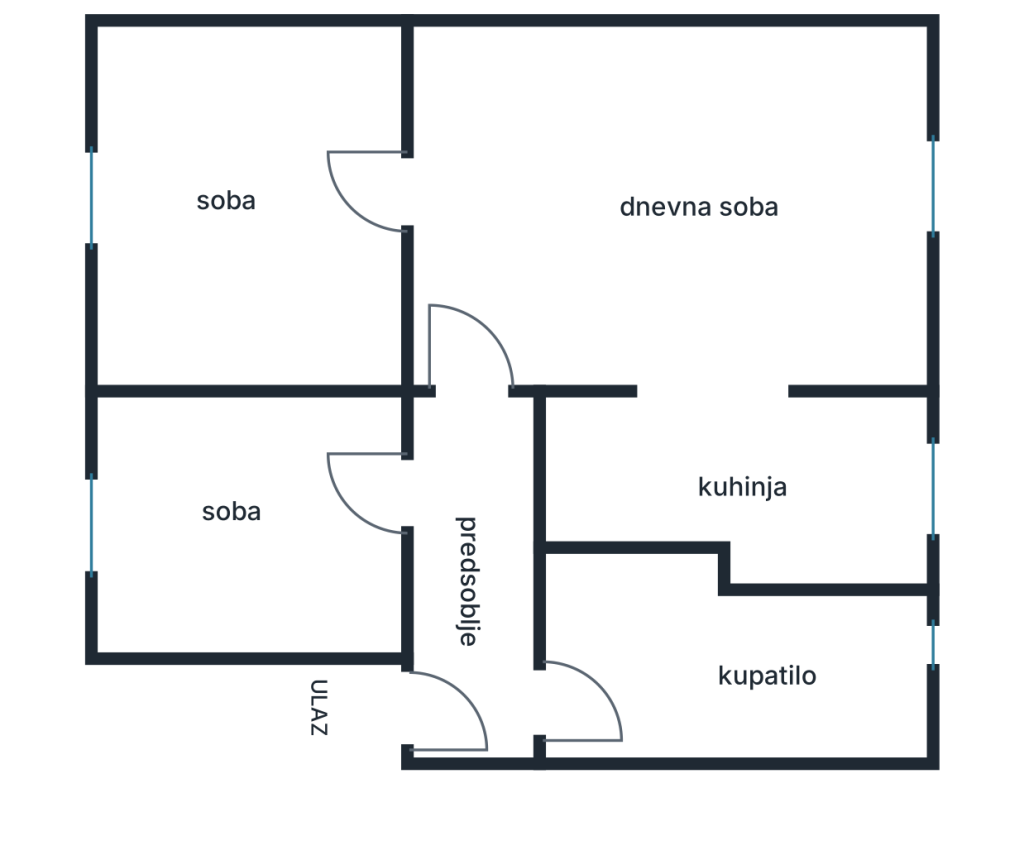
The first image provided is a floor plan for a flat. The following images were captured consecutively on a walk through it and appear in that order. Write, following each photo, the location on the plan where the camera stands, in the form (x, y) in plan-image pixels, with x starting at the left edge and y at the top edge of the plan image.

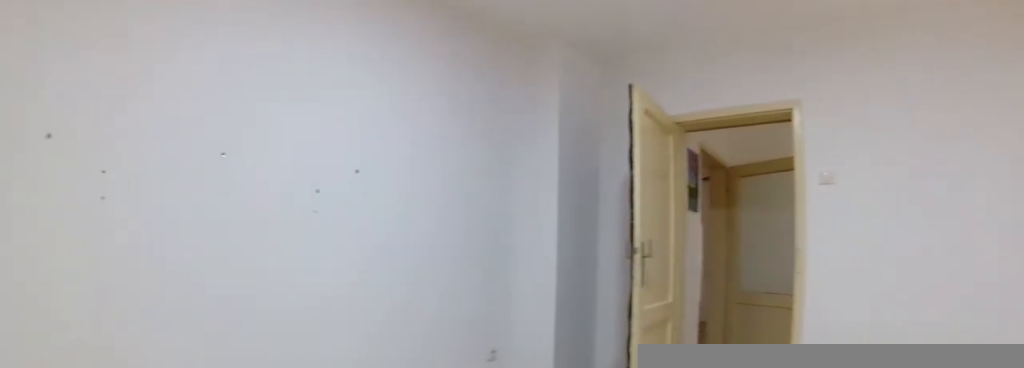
(104, 526)
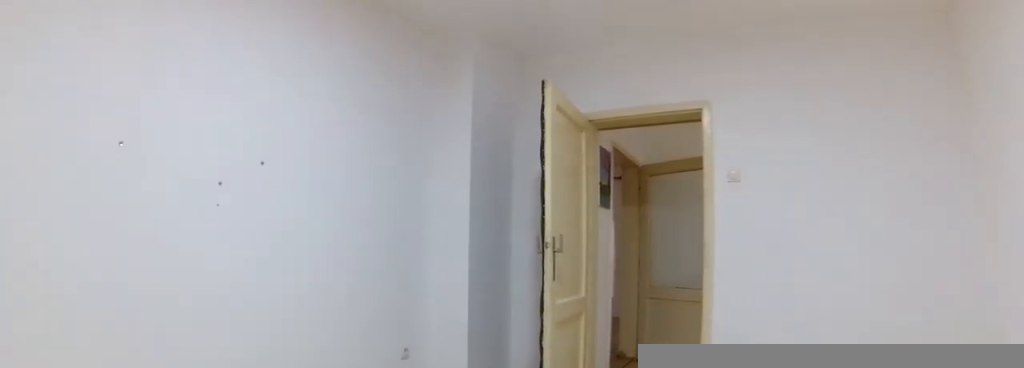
(97, 514)
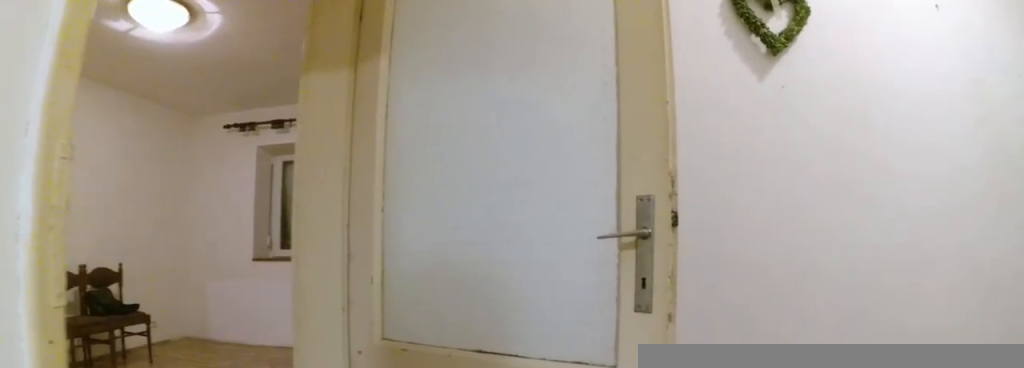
(395, 490)
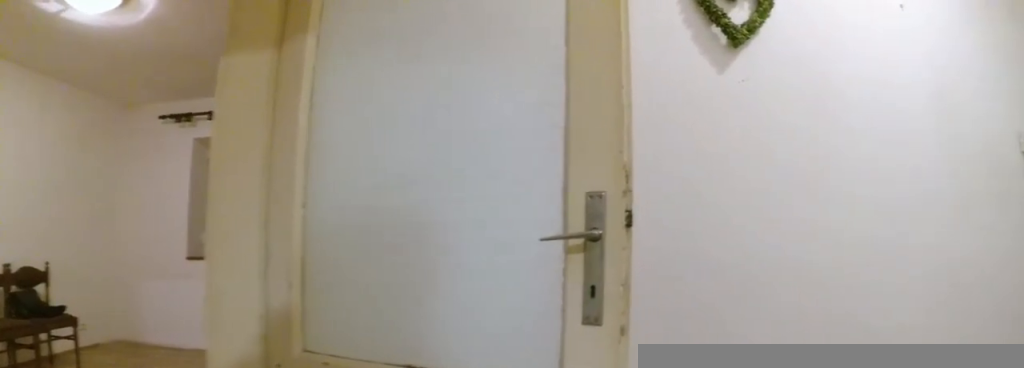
(406, 484)
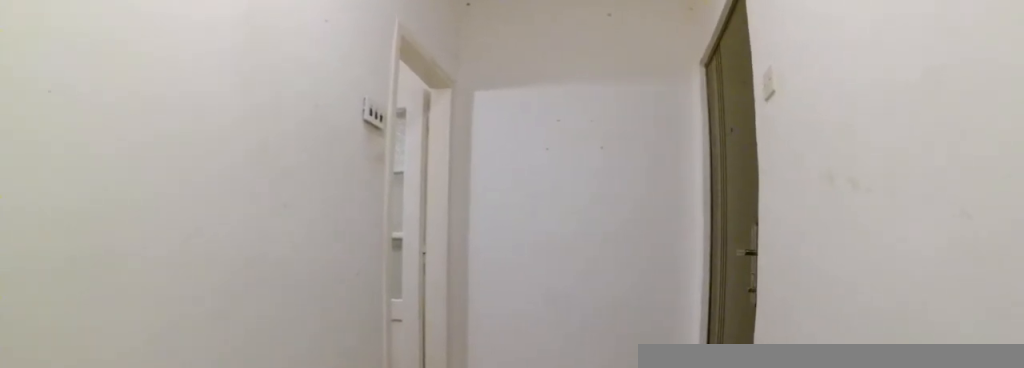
(470, 531)
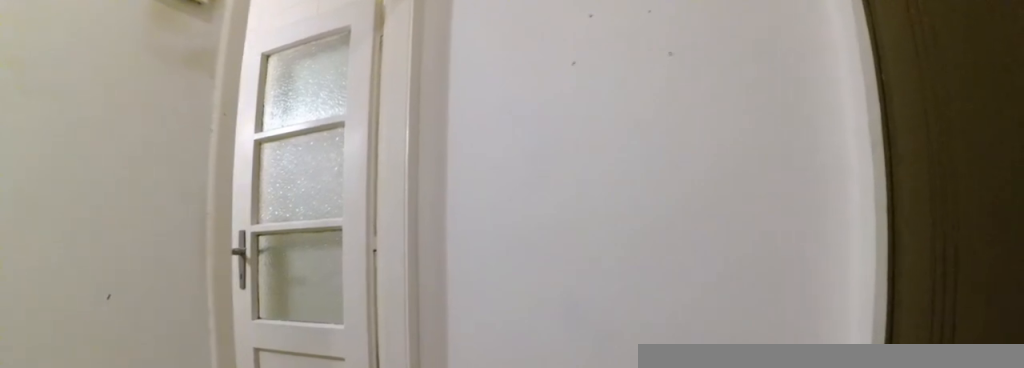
(465, 627)
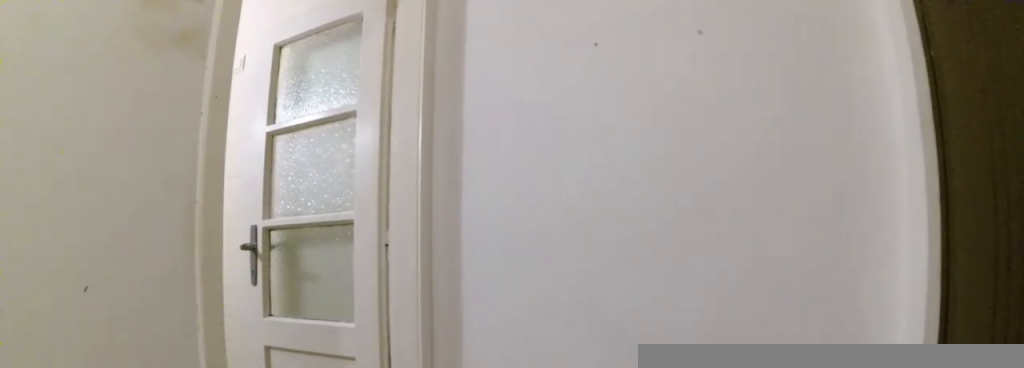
(465, 641)
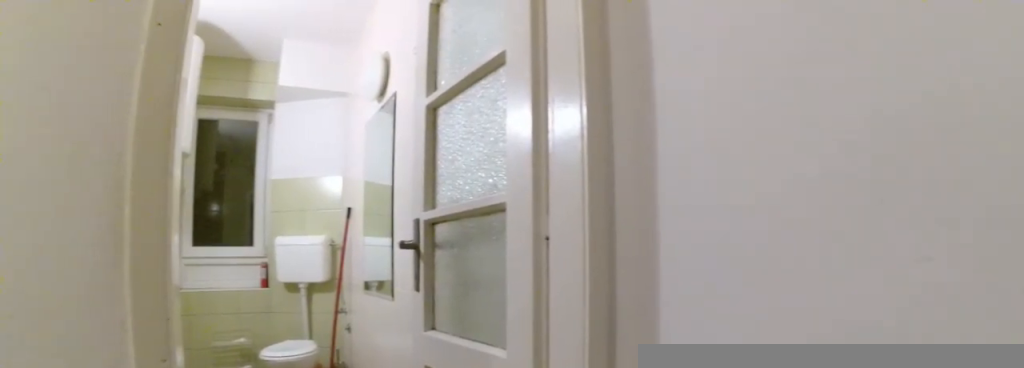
(438, 677)
